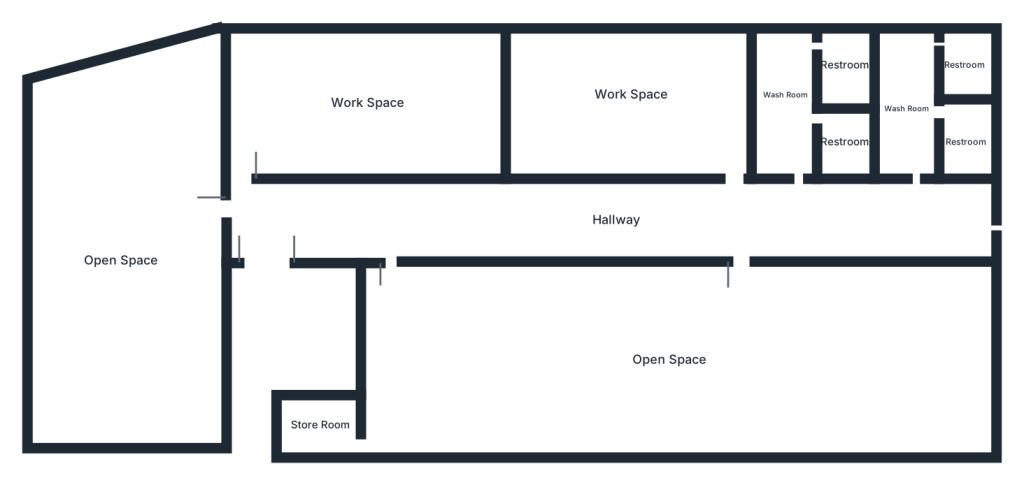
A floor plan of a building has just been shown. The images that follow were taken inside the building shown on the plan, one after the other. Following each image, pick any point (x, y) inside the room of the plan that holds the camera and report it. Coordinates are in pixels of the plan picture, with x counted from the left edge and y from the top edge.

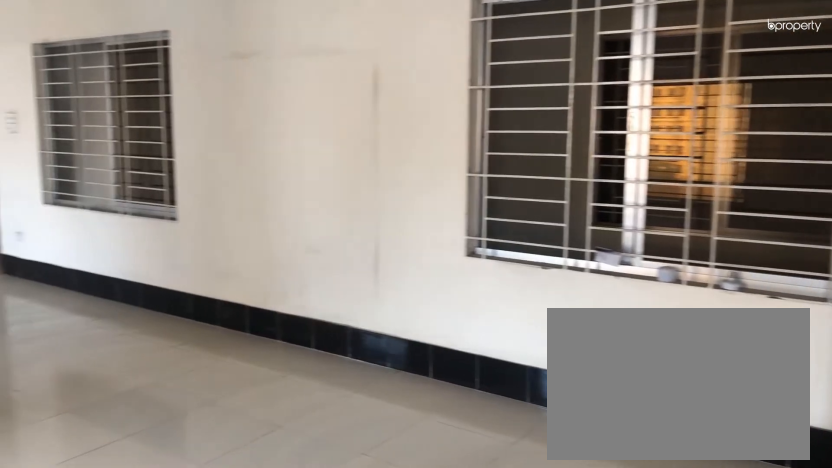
(668, 362)
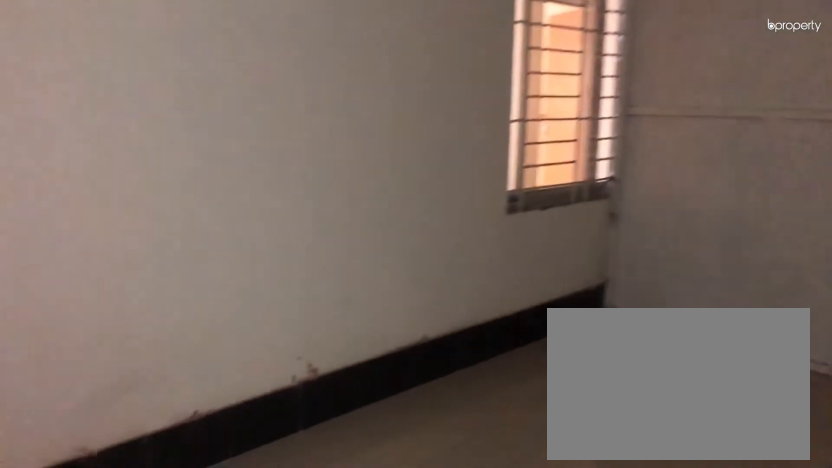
(626, 94)
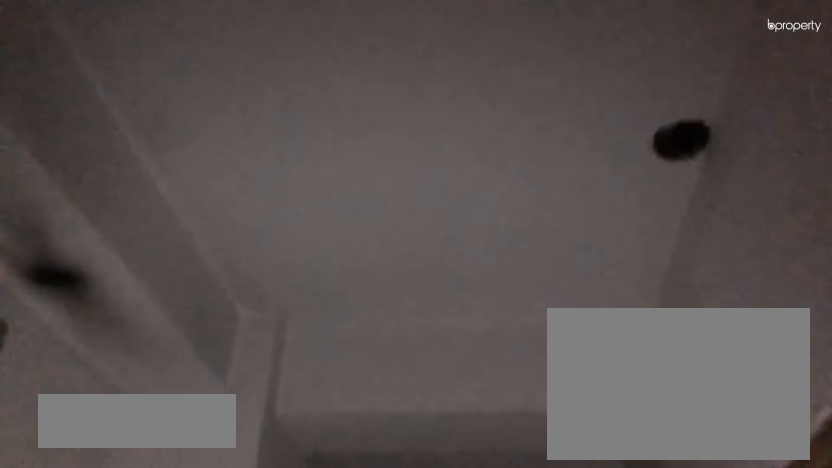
(785, 94)
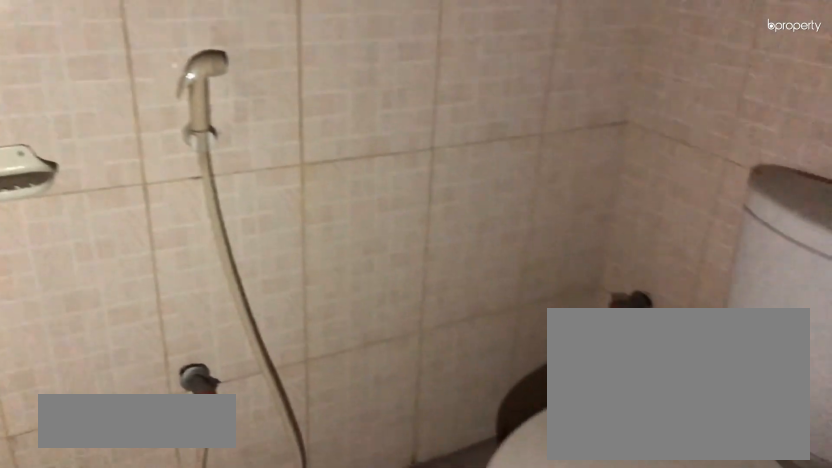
(844, 60)
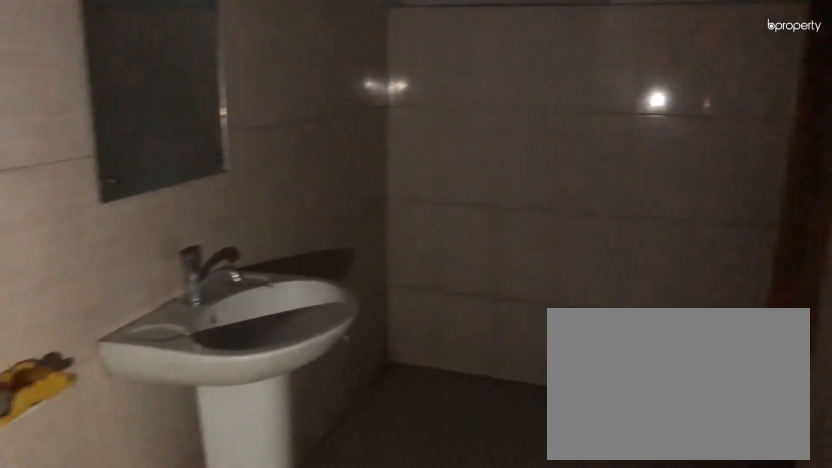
(908, 106)
